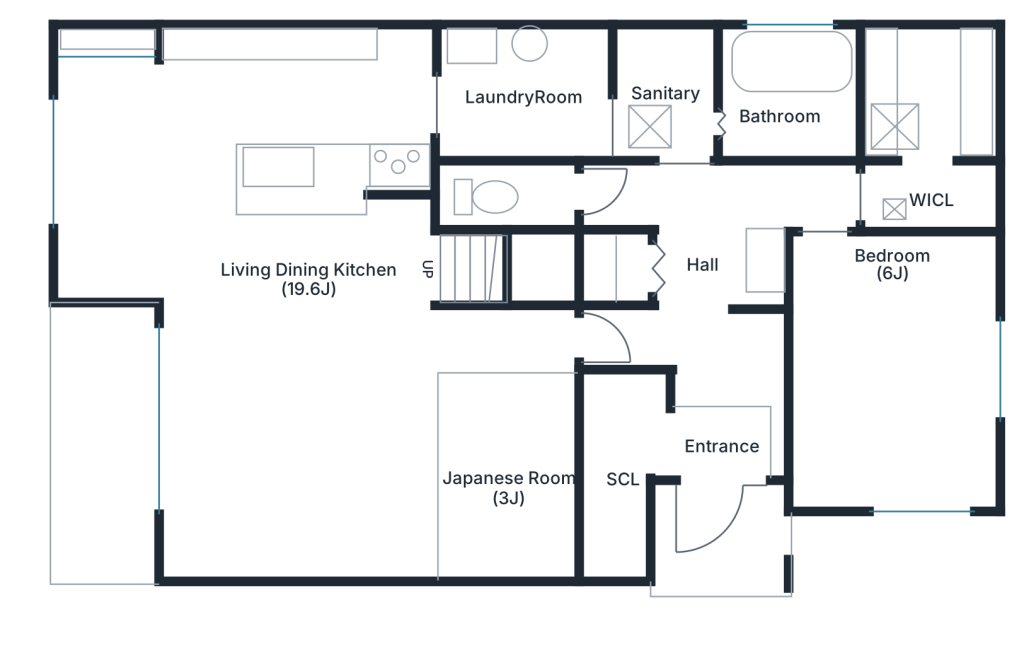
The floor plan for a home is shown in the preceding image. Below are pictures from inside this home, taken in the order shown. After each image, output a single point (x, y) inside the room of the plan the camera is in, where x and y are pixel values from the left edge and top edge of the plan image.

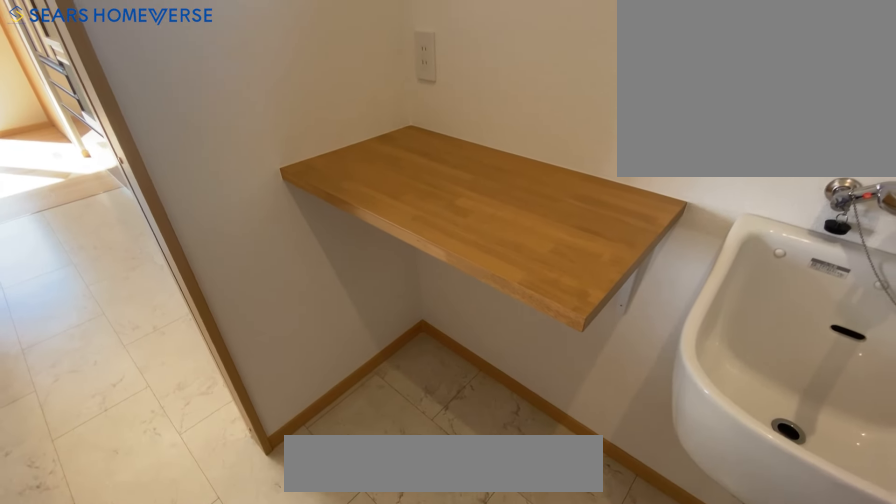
(527, 104)
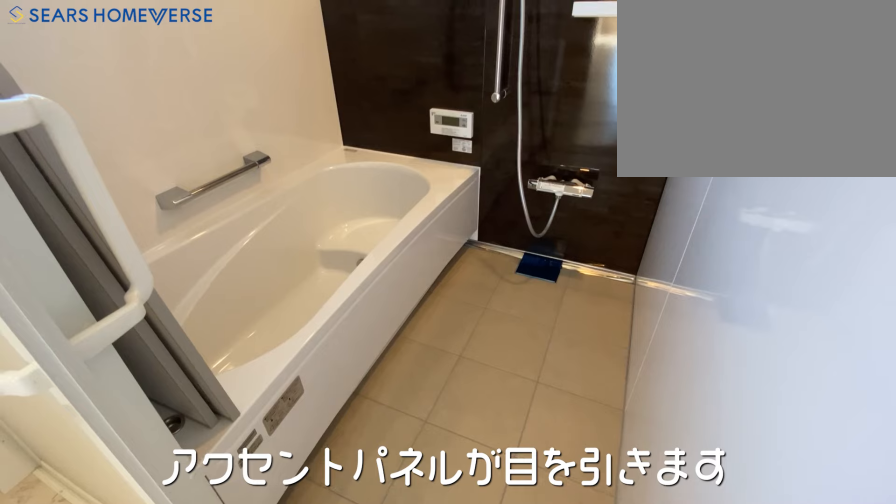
(795, 102)
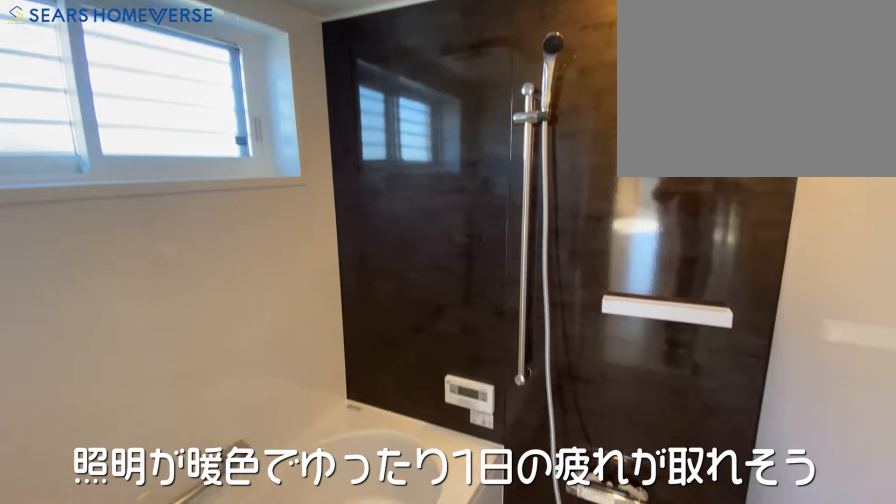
(795, 101)
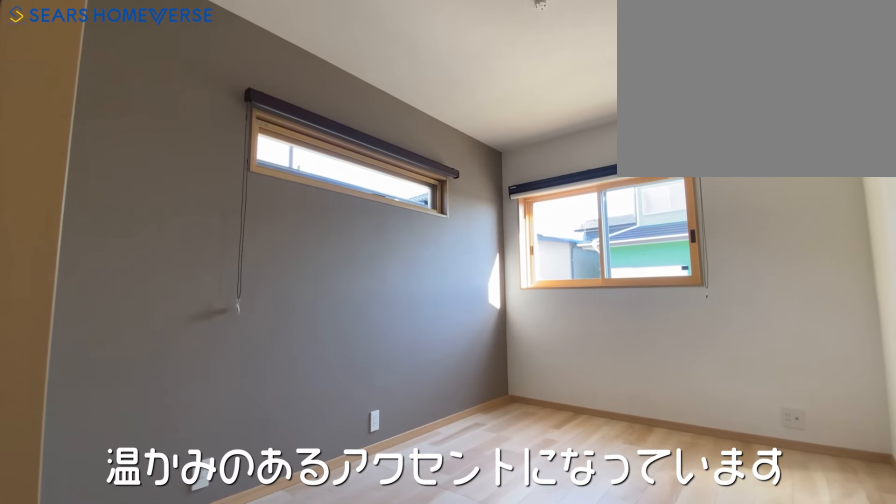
(898, 373)
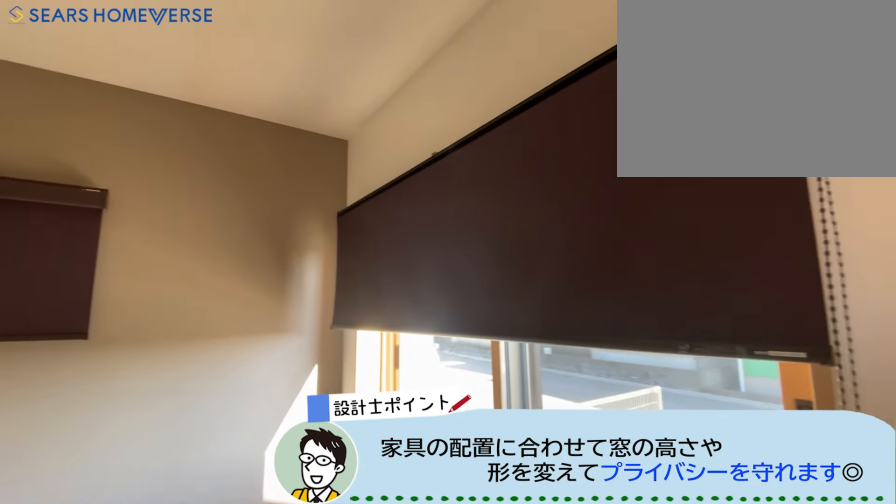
(898, 374)
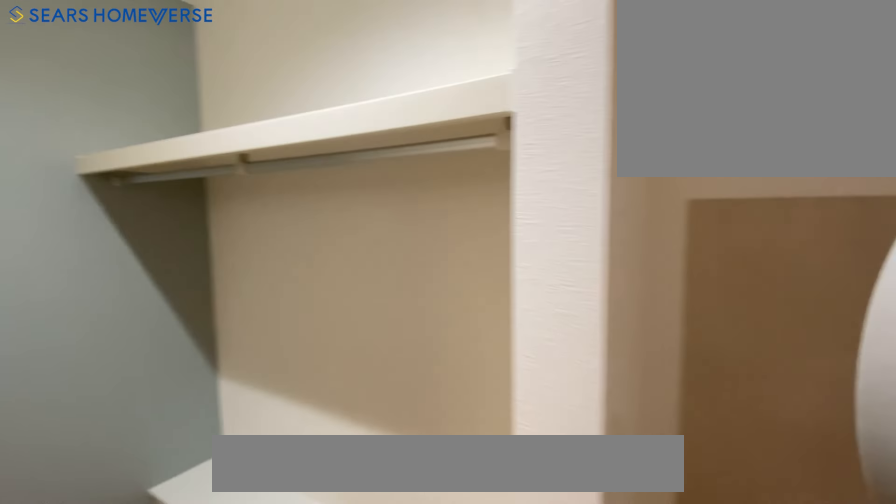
(930, 112)
